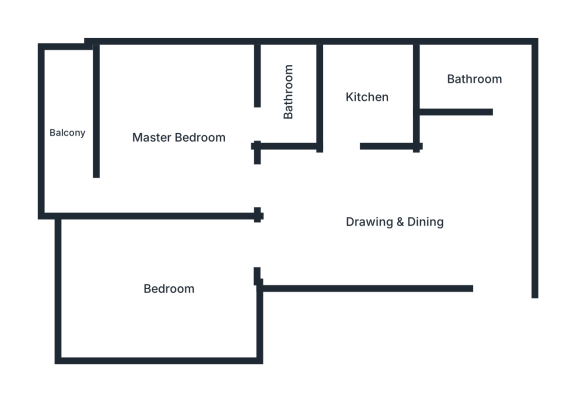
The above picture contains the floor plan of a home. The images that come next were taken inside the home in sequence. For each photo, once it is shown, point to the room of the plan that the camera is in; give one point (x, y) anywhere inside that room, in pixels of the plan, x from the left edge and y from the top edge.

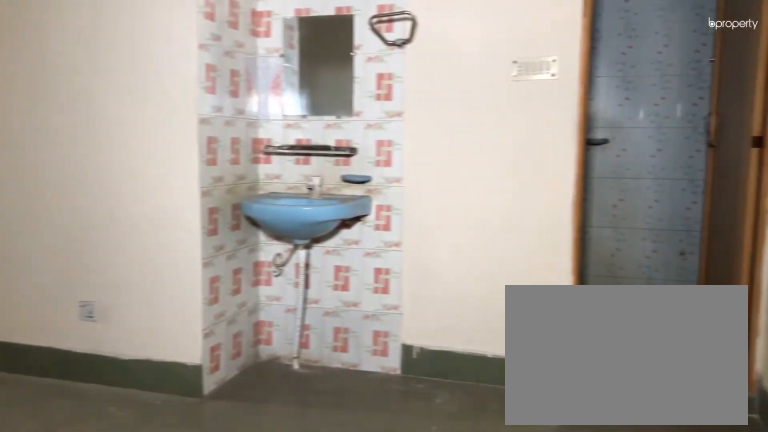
(395, 226)
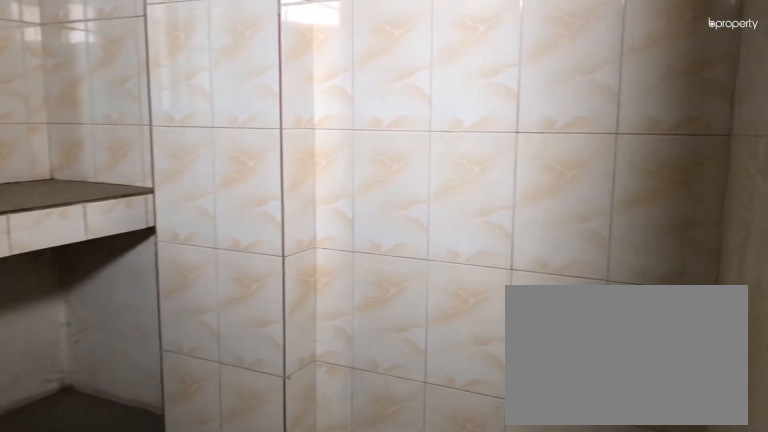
(367, 93)
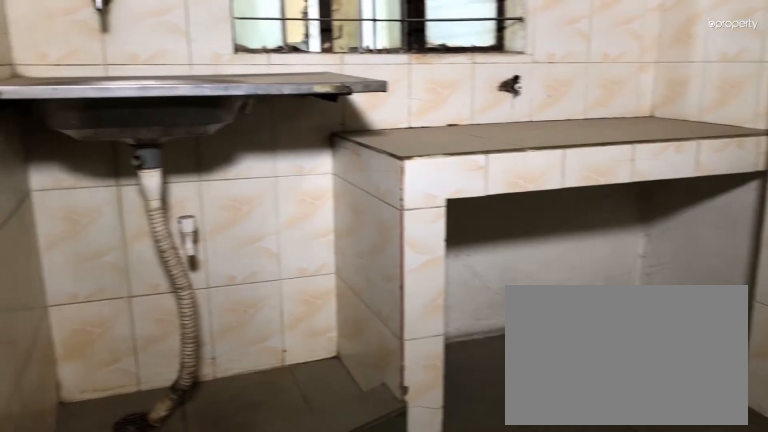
(367, 92)
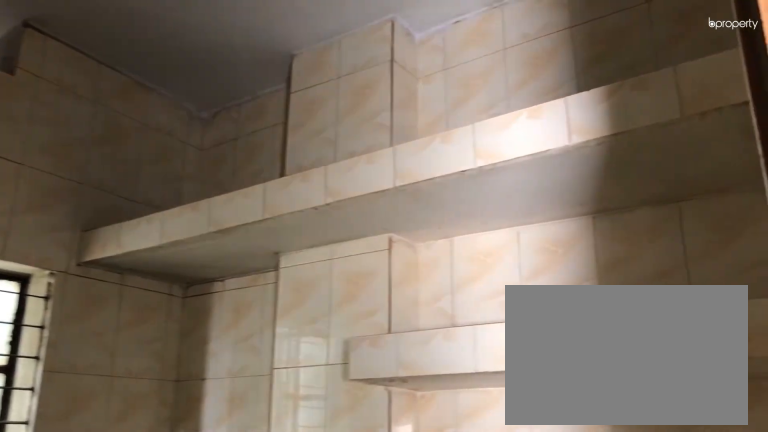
(368, 93)
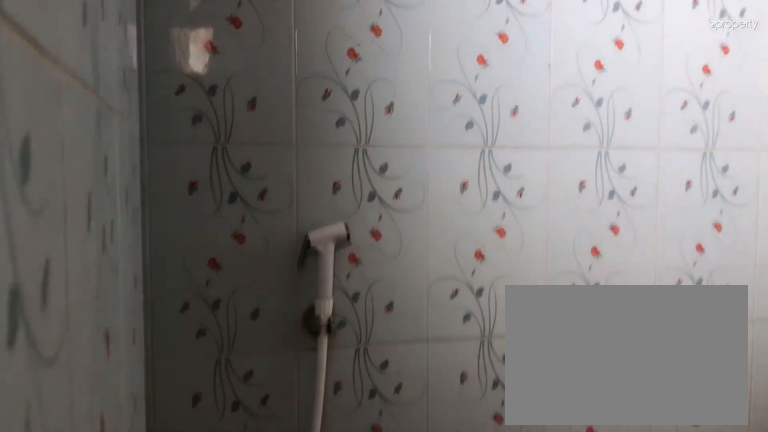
(286, 101)
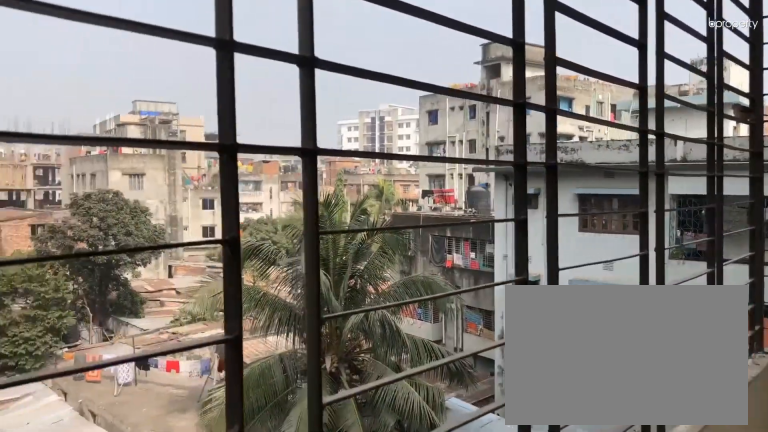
(66, 134)
